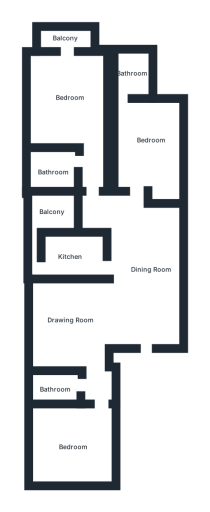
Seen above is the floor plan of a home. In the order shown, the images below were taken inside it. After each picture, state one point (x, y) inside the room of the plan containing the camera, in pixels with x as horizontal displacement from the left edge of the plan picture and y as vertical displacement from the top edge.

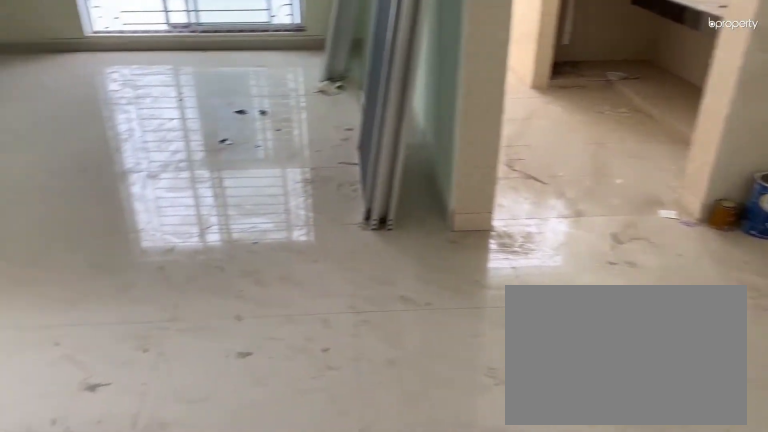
(143, 262)
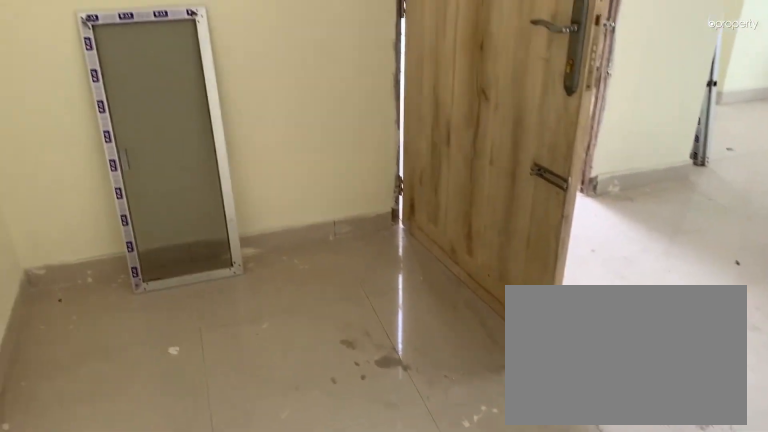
(143, 262)
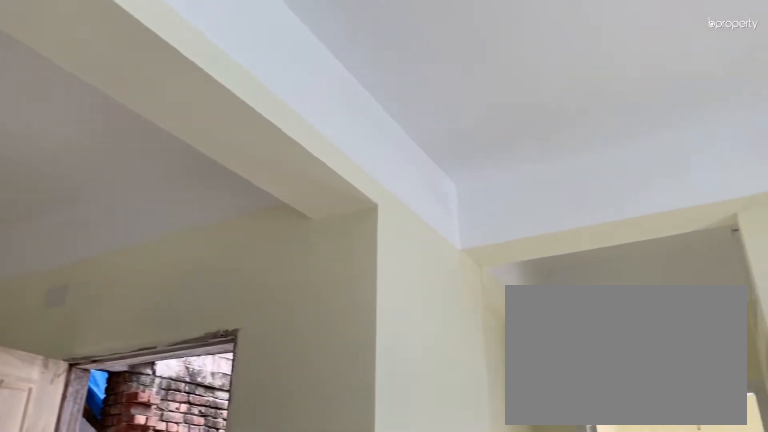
(66, 316)
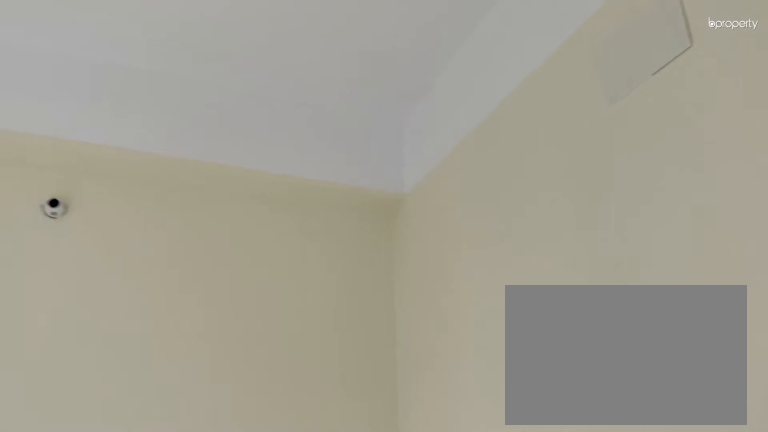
(72, 445)
